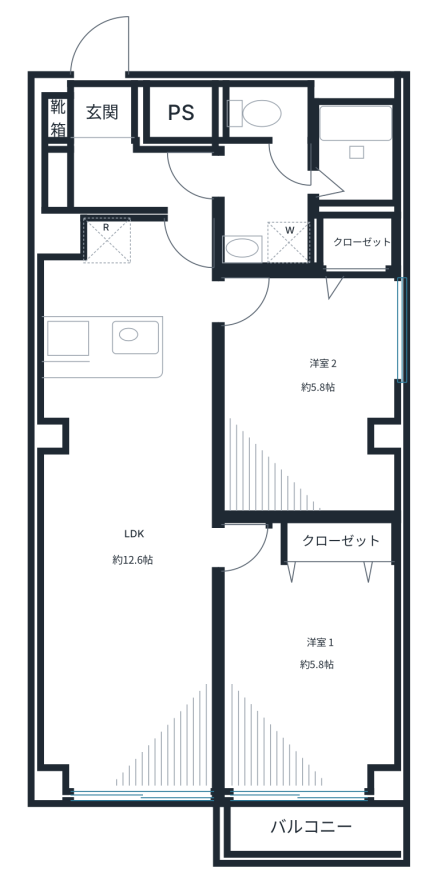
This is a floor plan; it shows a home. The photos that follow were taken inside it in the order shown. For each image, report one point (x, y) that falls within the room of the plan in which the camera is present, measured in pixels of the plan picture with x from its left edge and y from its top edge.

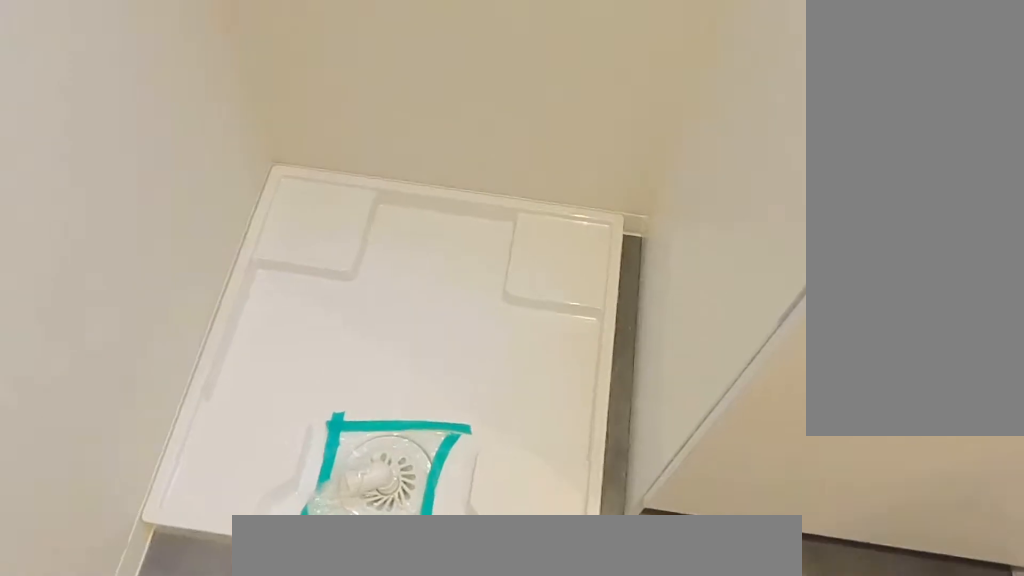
(298, 192)
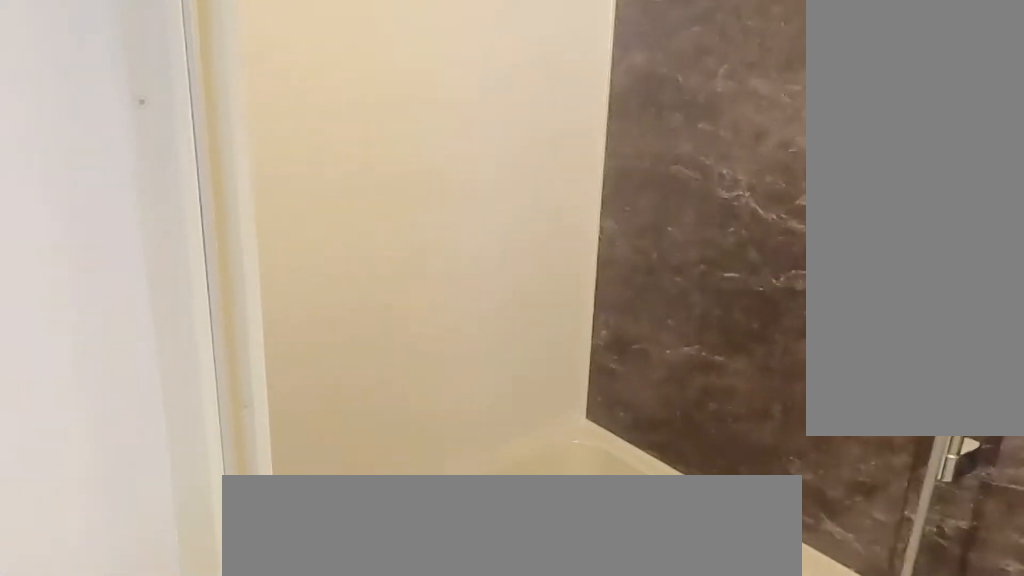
(298, 193)
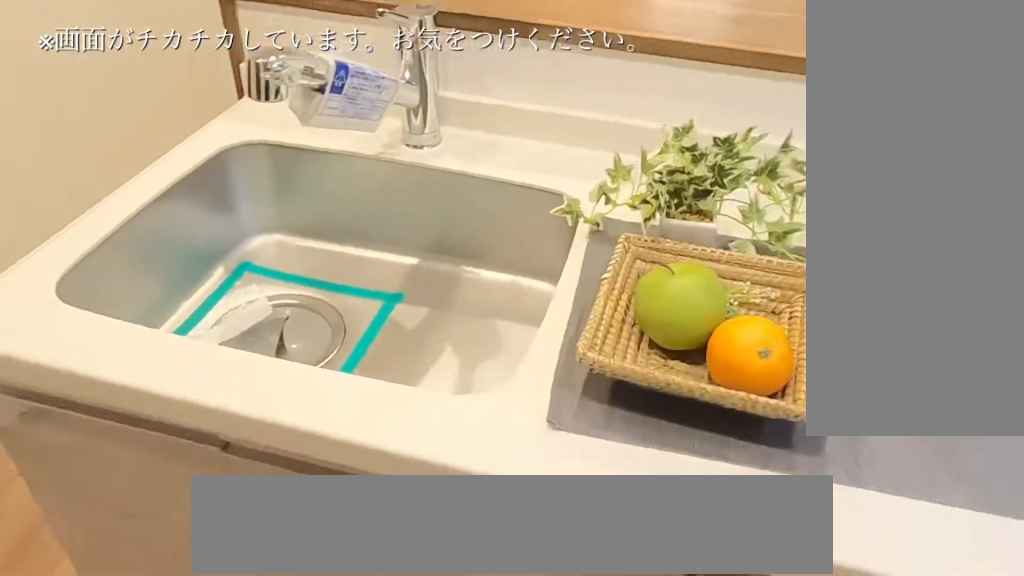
(111, 274)
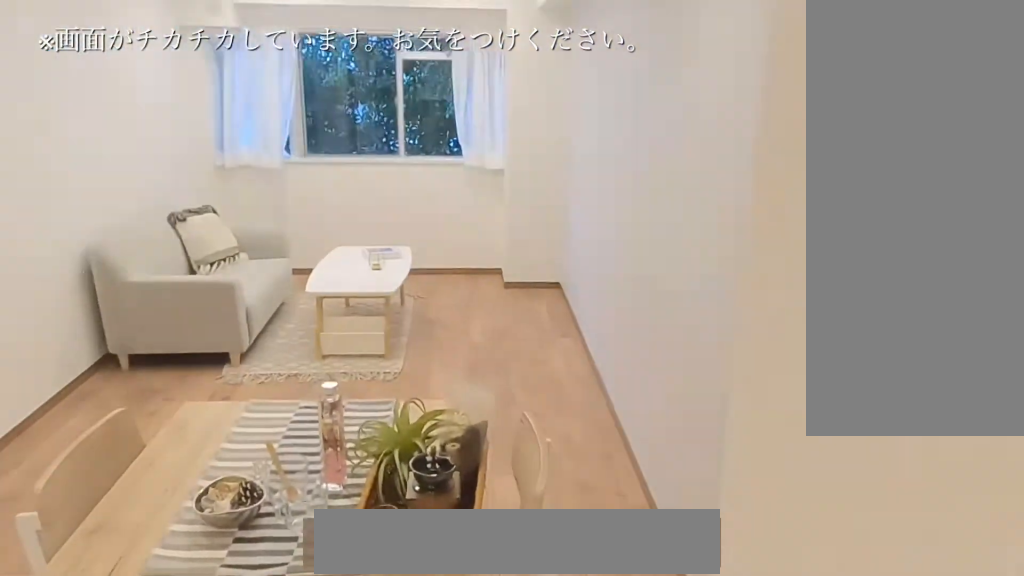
(135, 560)
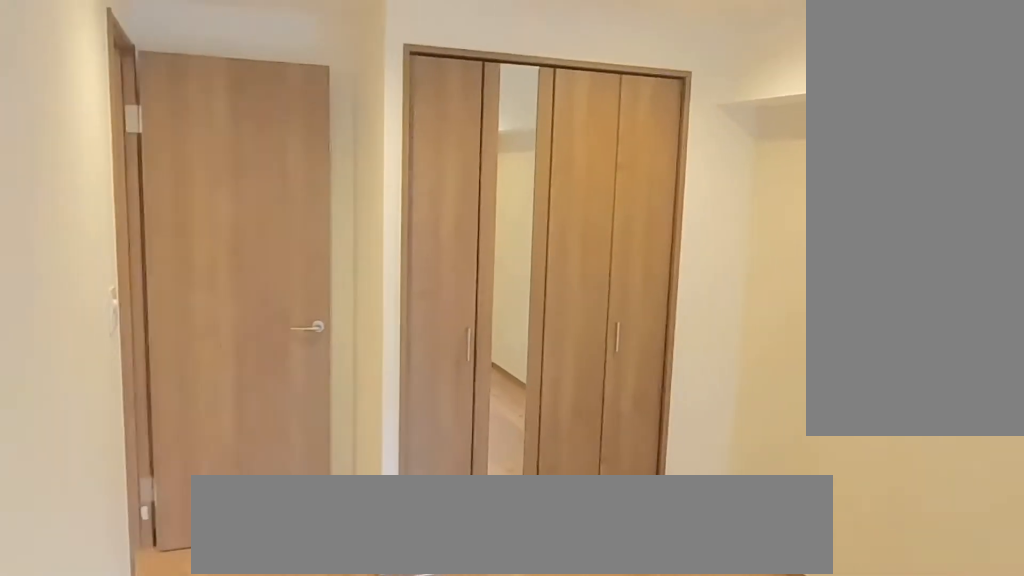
(326, 676)
